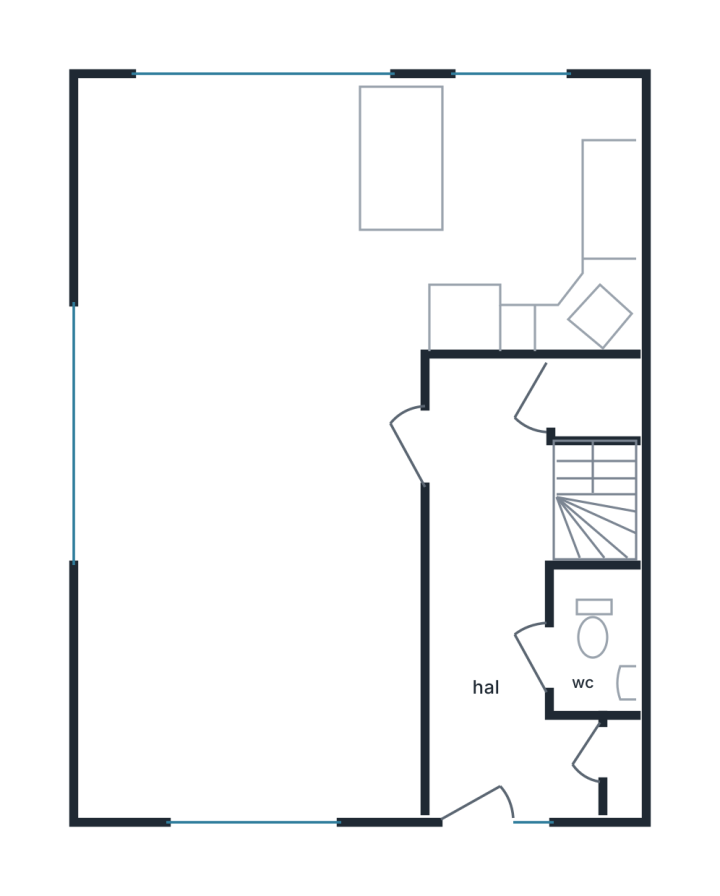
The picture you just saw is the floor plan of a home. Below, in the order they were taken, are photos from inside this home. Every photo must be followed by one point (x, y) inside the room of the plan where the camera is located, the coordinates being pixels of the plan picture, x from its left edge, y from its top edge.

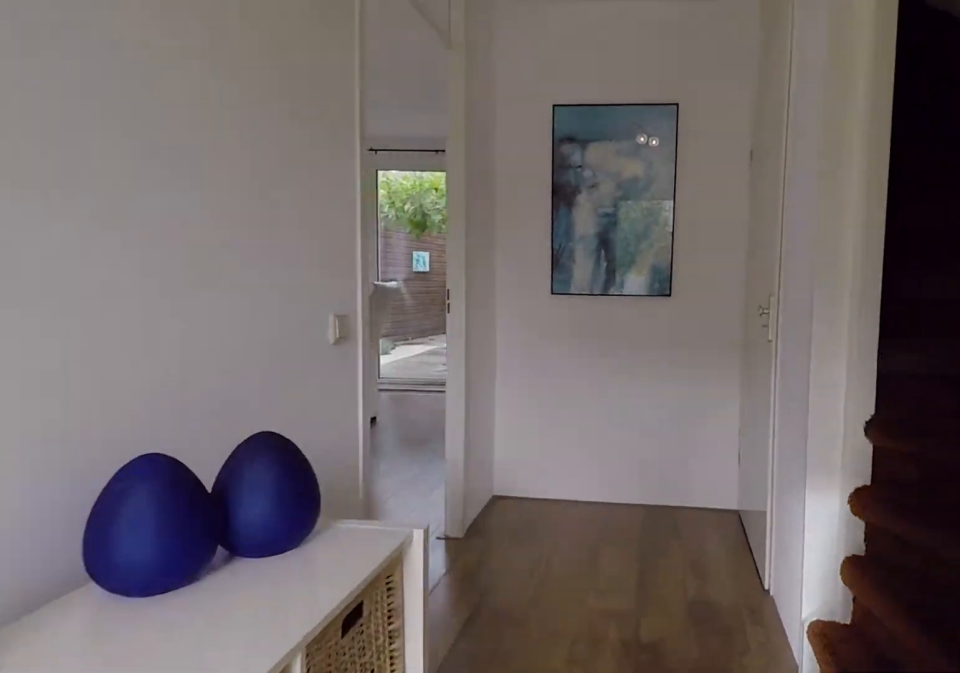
(495, 604)
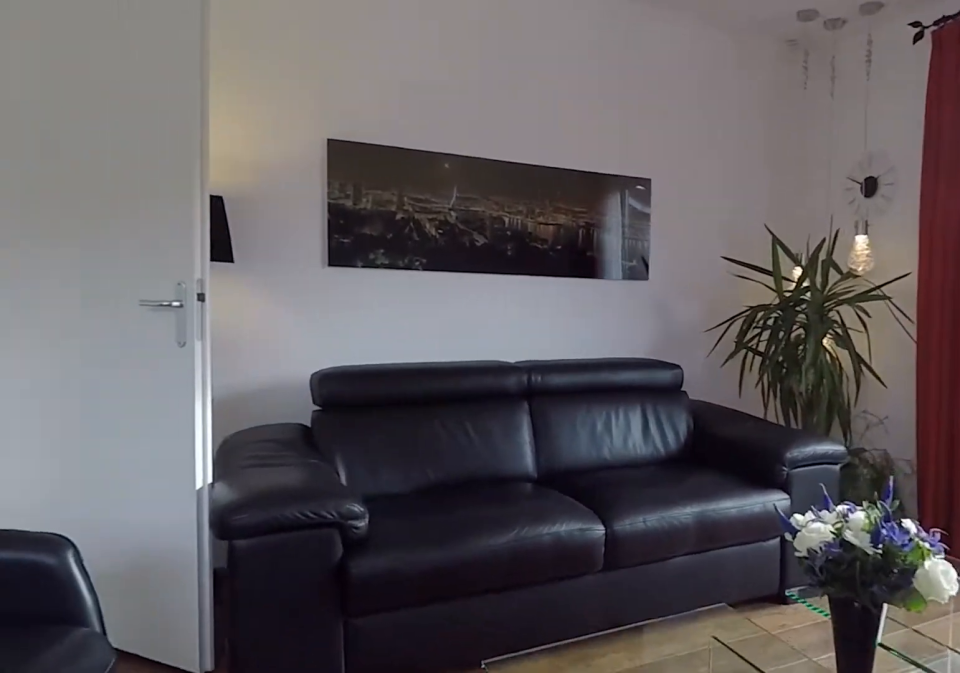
(251, 630)
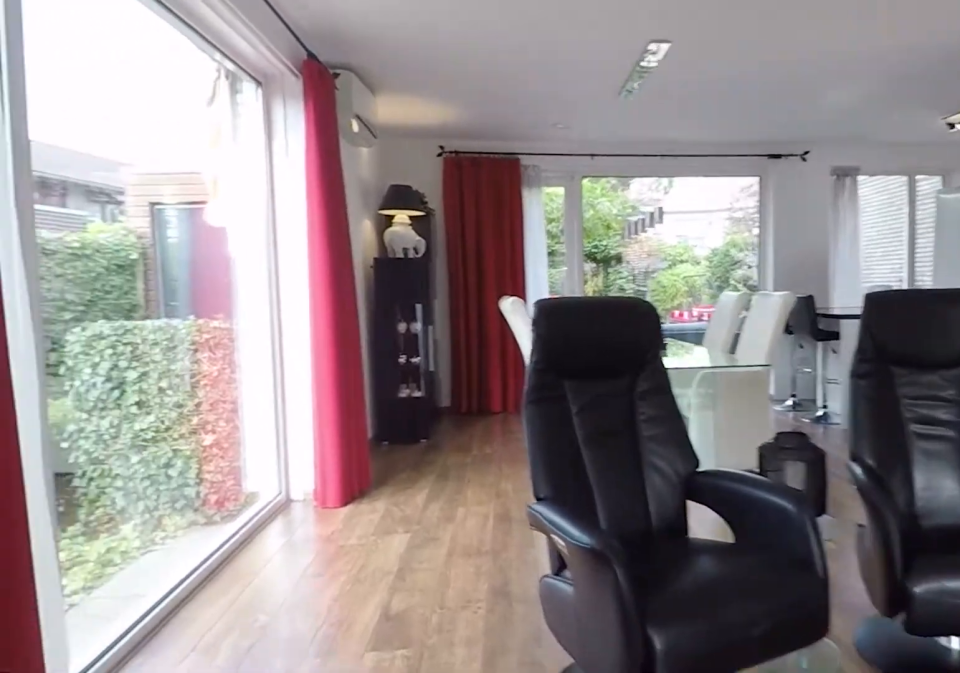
(251, 630)
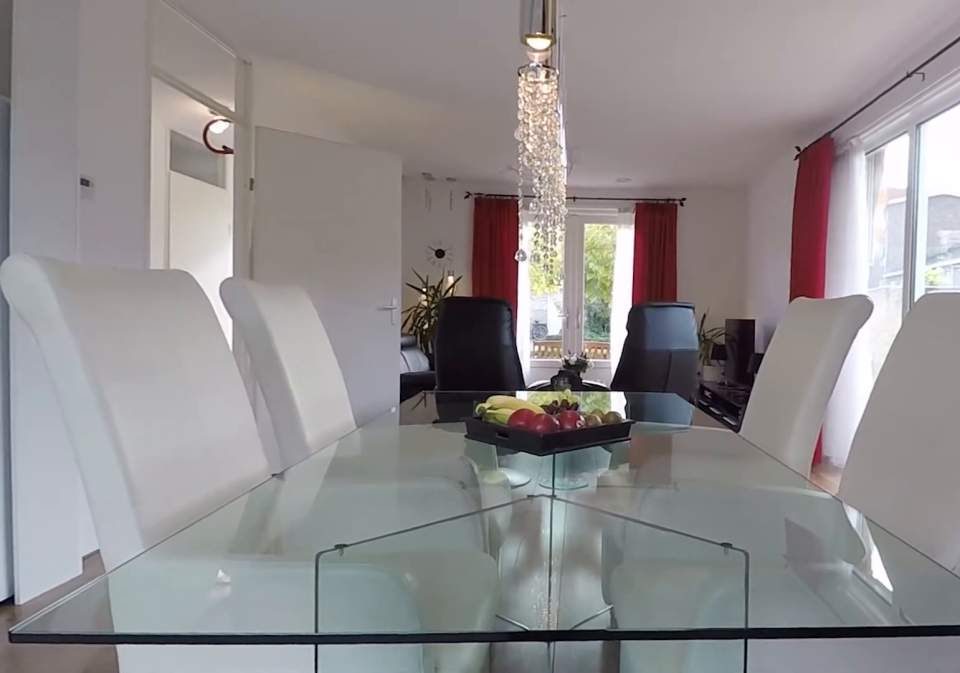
(317, 628)
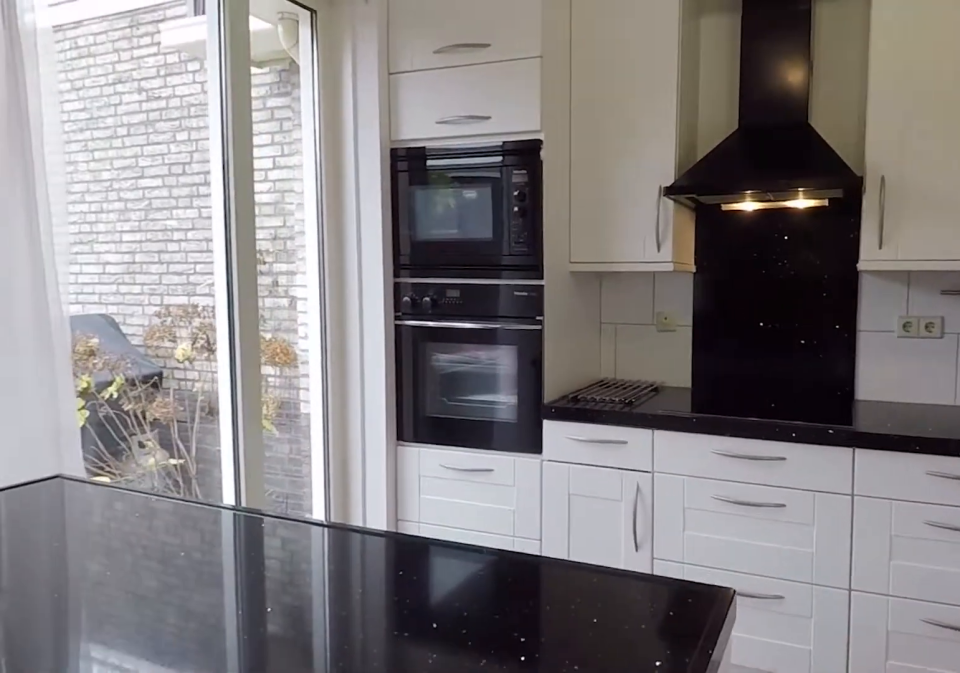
(557, 280)
